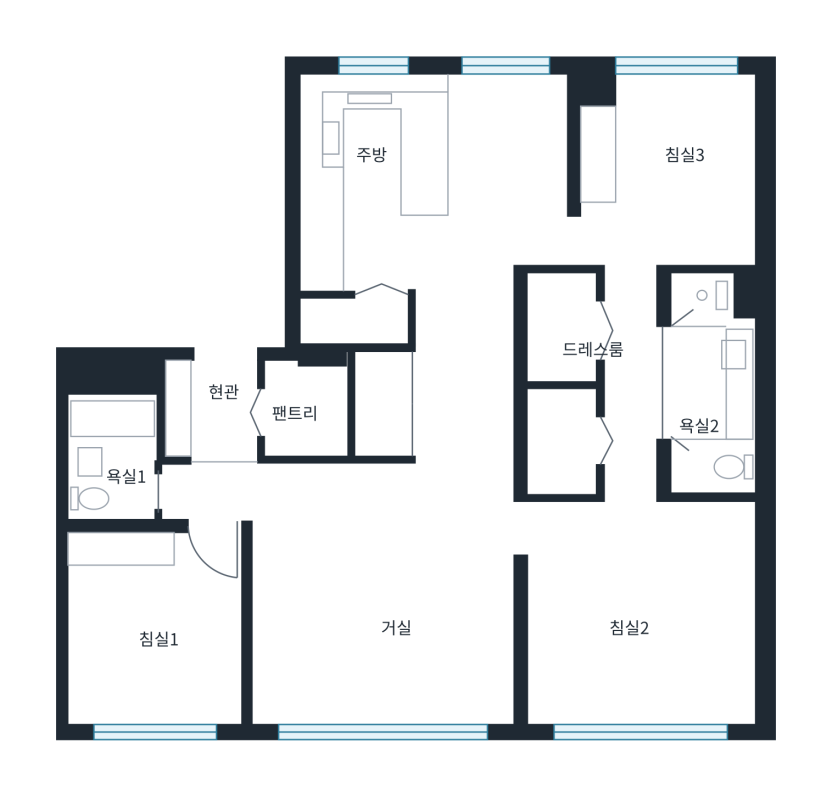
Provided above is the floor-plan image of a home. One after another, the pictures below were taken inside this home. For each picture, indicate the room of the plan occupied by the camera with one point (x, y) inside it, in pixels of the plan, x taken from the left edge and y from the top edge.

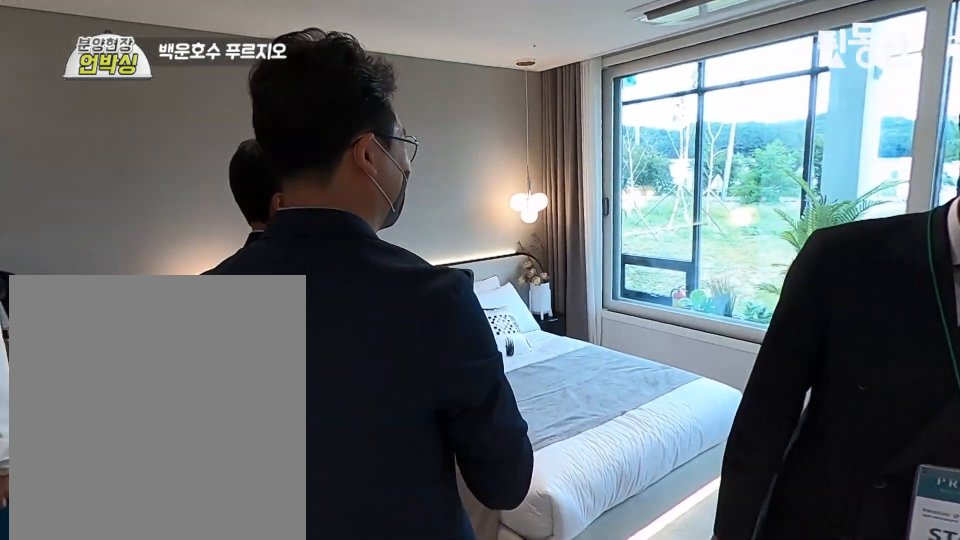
(639, 645)
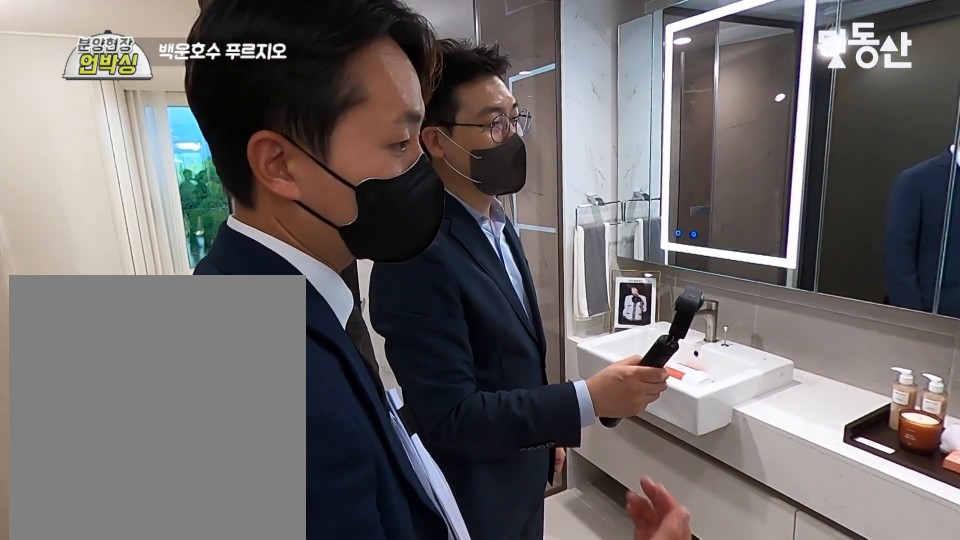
(624, 400)
